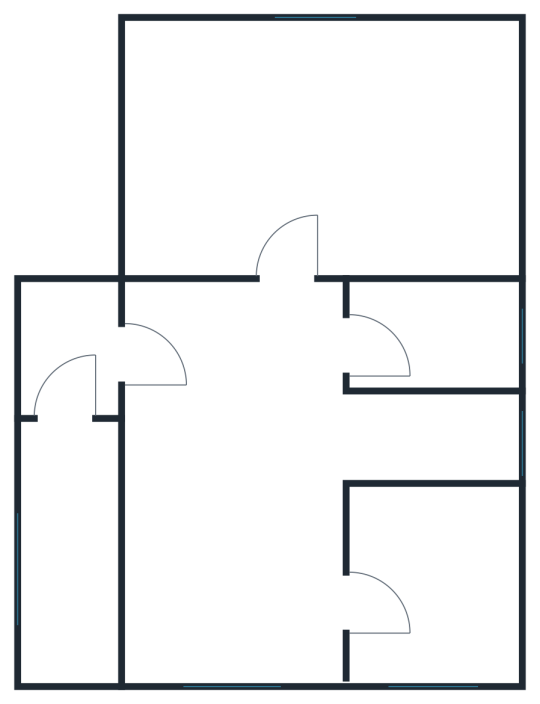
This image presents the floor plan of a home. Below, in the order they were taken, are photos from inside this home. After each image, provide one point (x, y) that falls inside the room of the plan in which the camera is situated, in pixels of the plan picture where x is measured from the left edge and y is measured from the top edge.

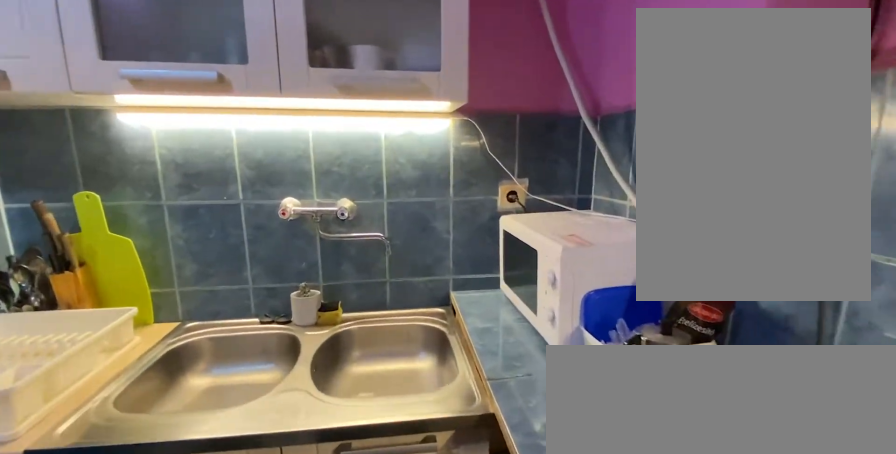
(431, 439)
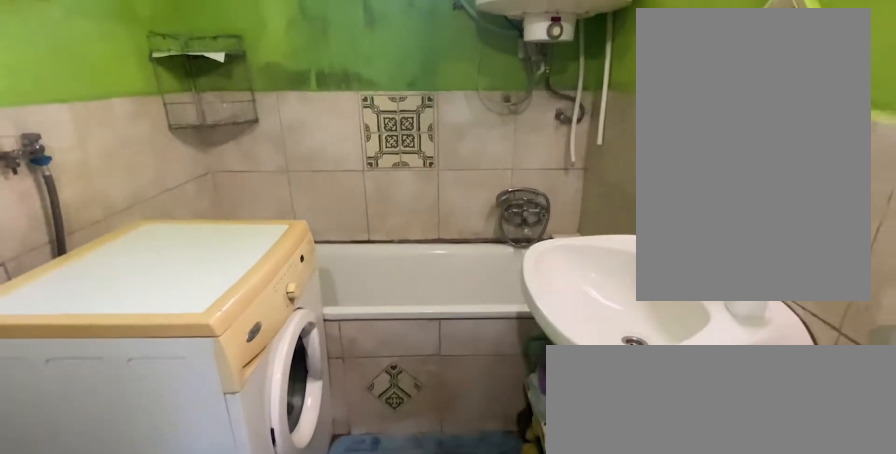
(431, 335)
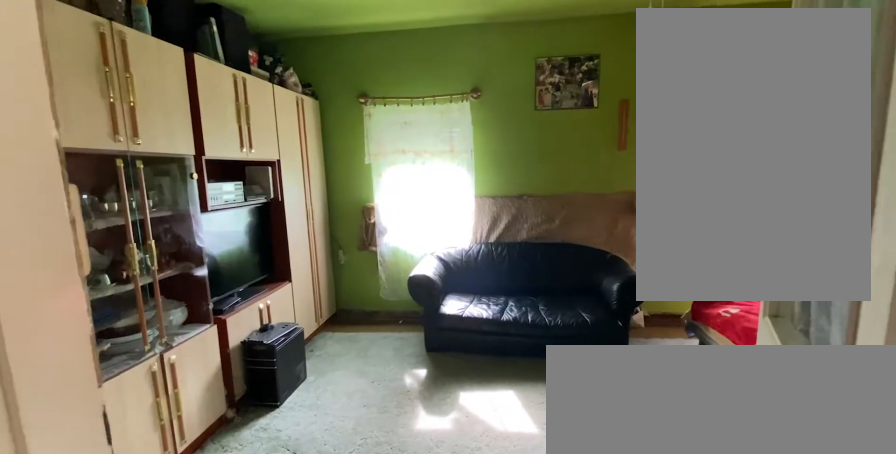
(321, 143)
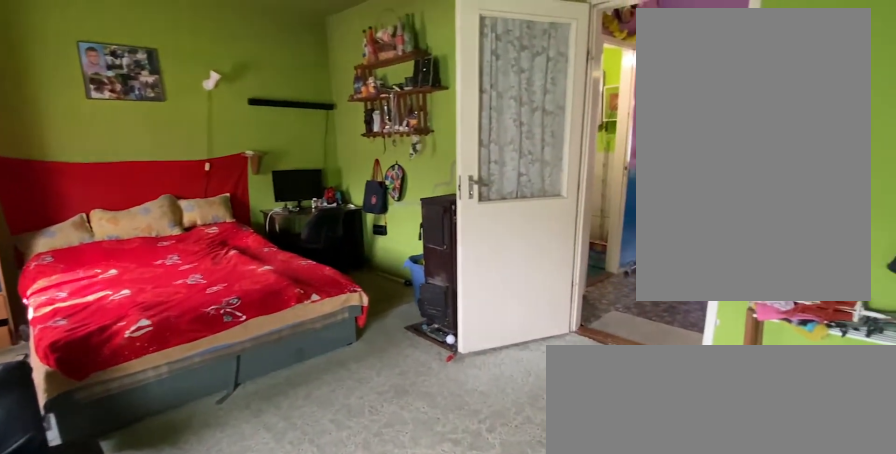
(320, 143)
